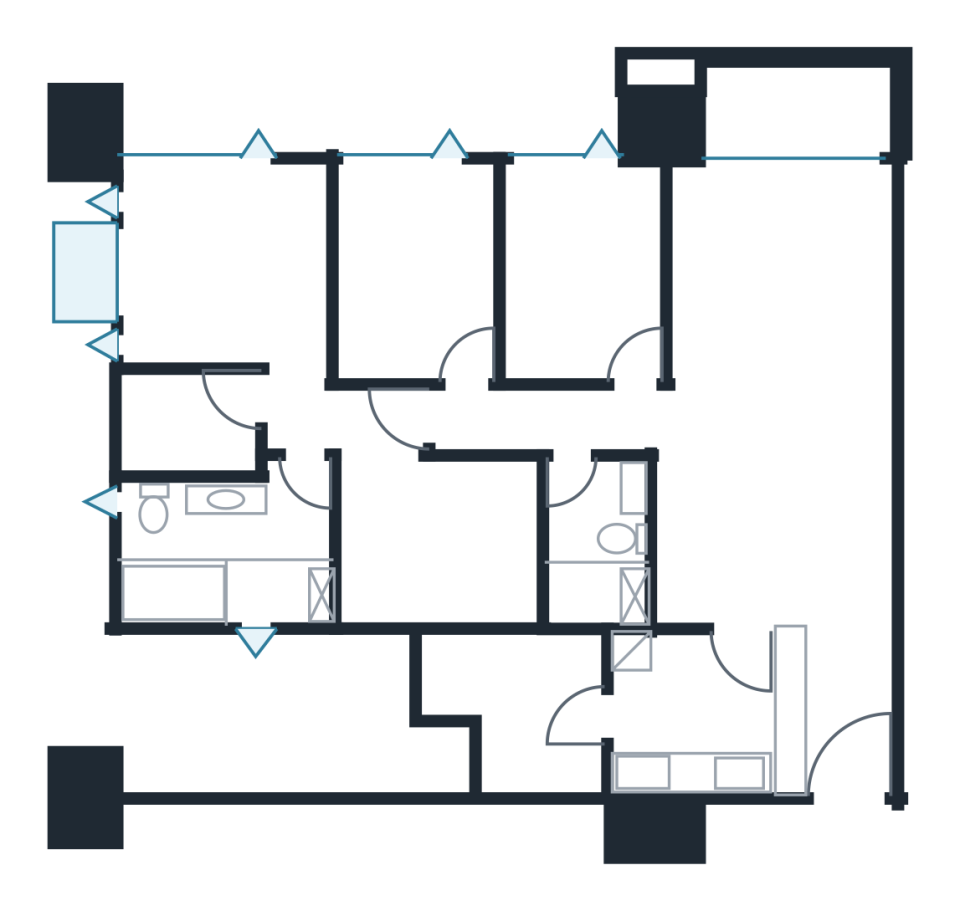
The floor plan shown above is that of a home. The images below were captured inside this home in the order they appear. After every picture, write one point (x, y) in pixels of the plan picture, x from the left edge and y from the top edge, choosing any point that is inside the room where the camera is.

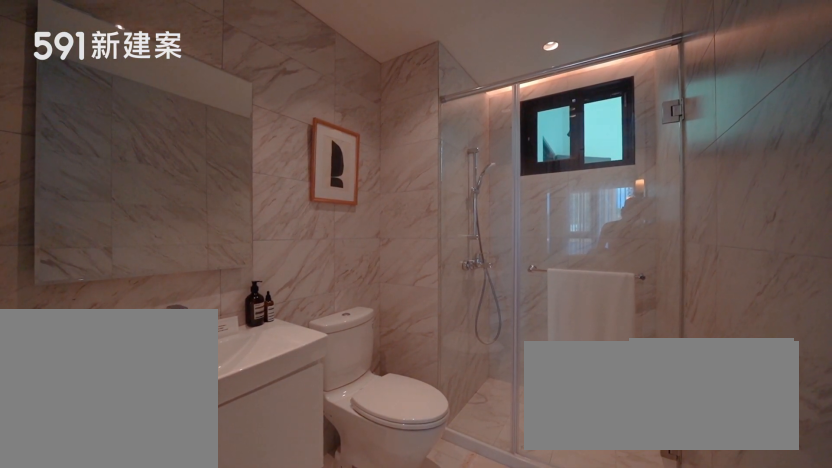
(594, 549)
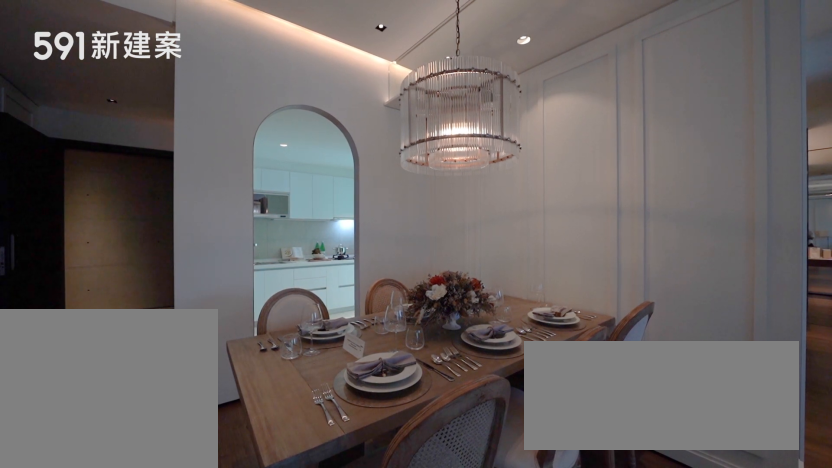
(769, 541)
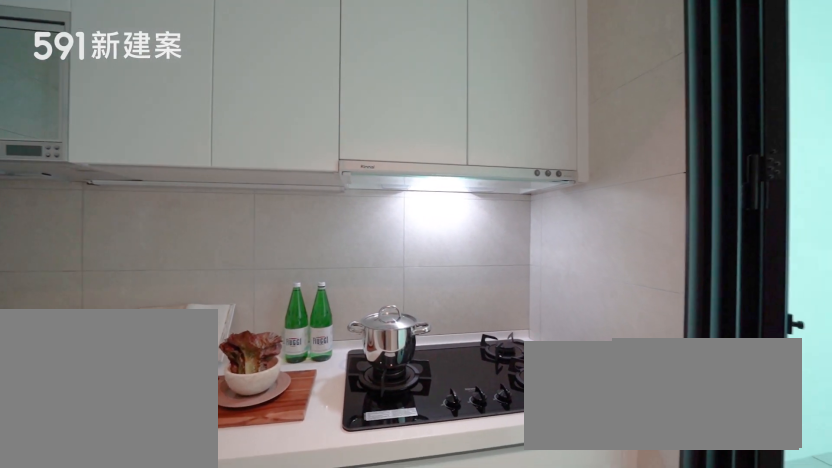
(687, 714)
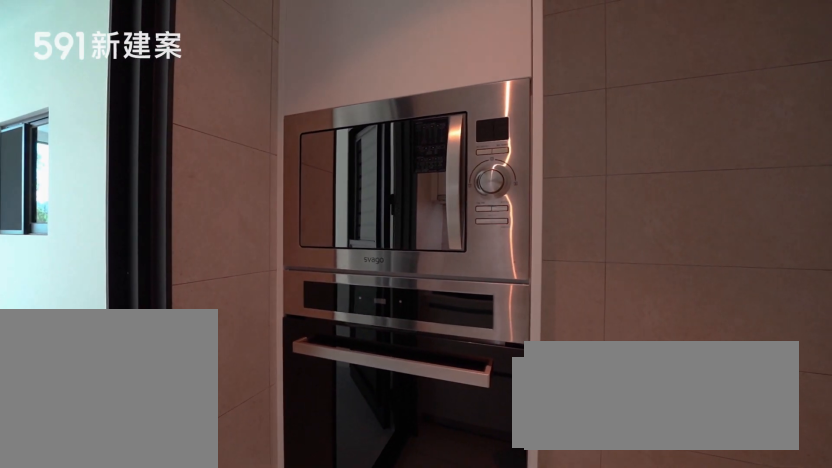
(687, 714)
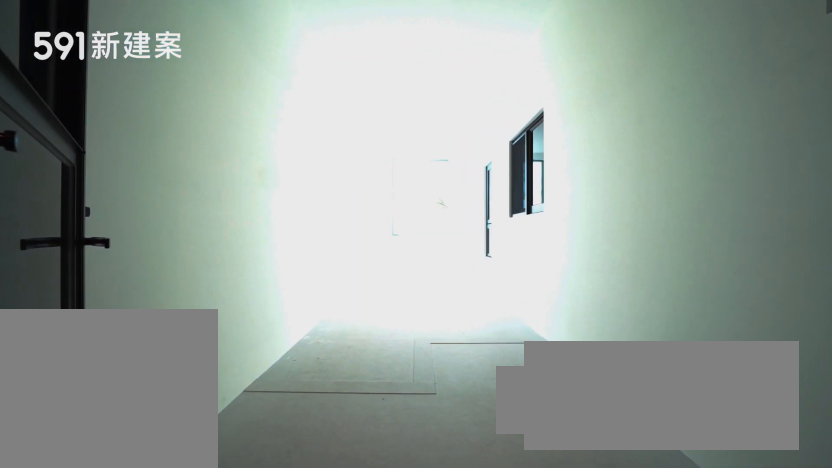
(519, 705)
